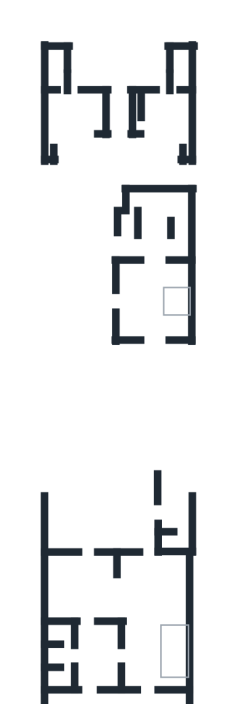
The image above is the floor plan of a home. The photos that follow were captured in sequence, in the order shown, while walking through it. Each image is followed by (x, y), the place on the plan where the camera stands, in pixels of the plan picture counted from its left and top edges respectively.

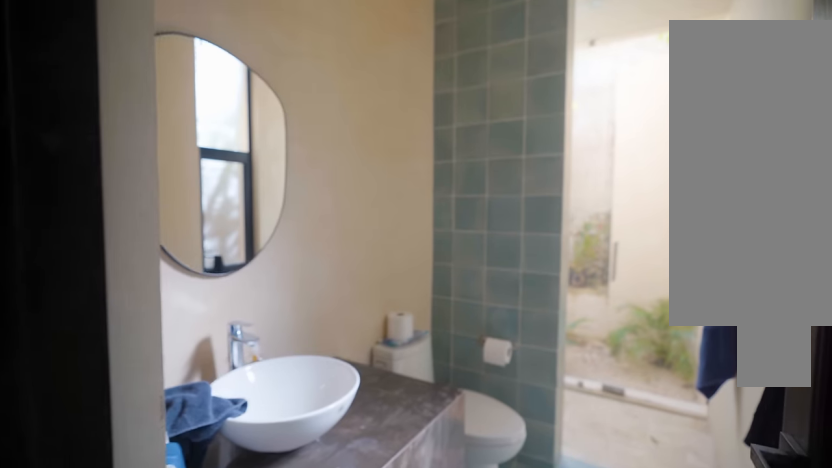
(73, 100)
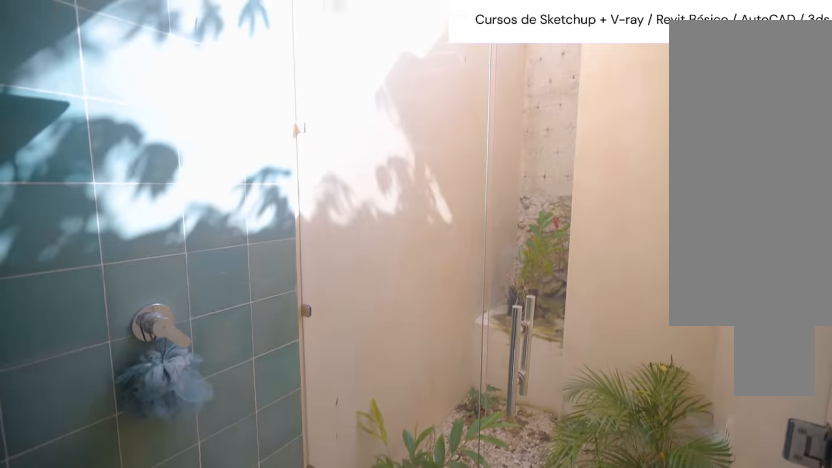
(57, 69)
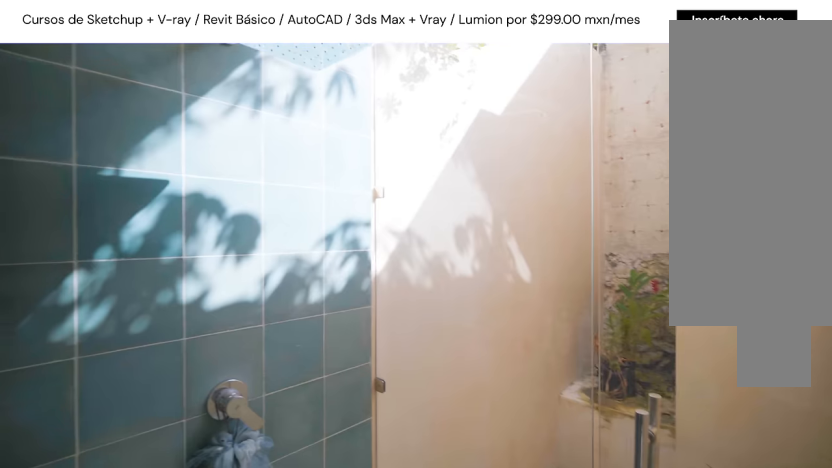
(57, 69)
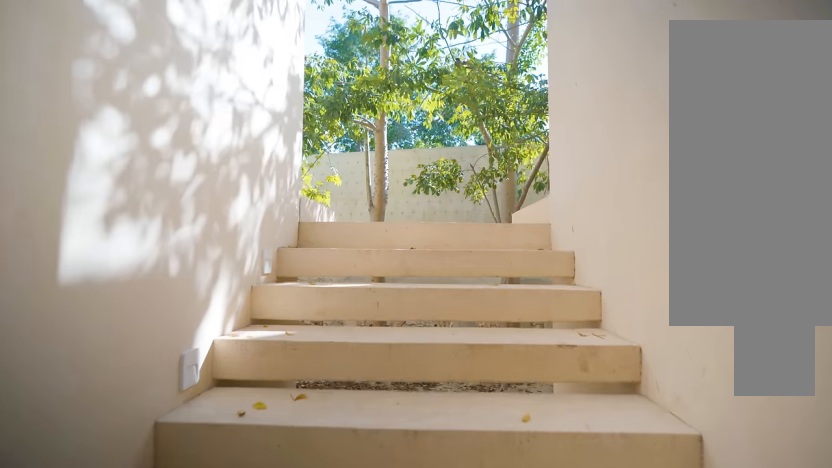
(118, 111)
